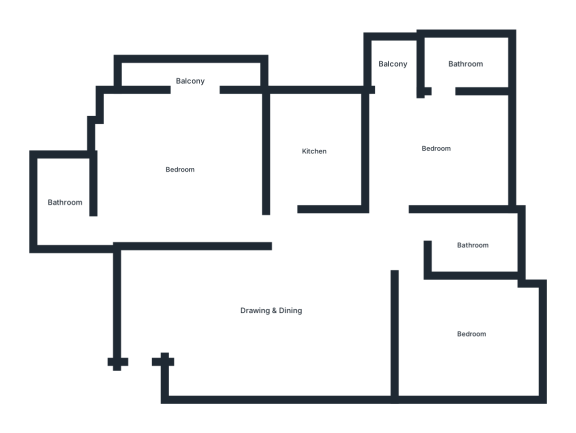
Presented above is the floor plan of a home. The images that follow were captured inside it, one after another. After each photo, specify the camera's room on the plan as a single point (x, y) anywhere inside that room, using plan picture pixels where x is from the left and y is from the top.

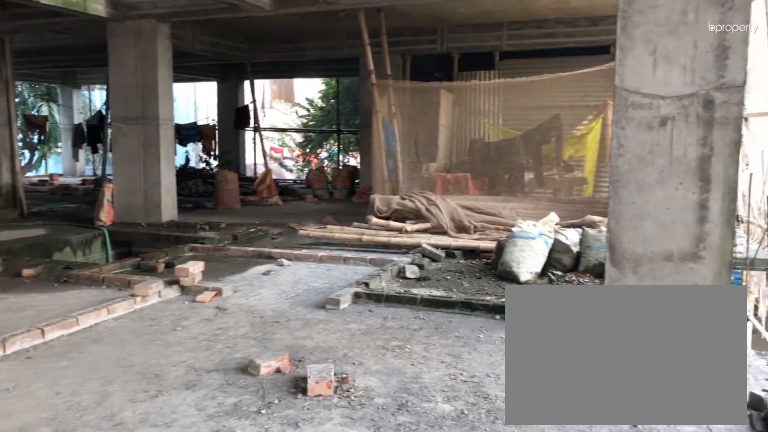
(178, 169)
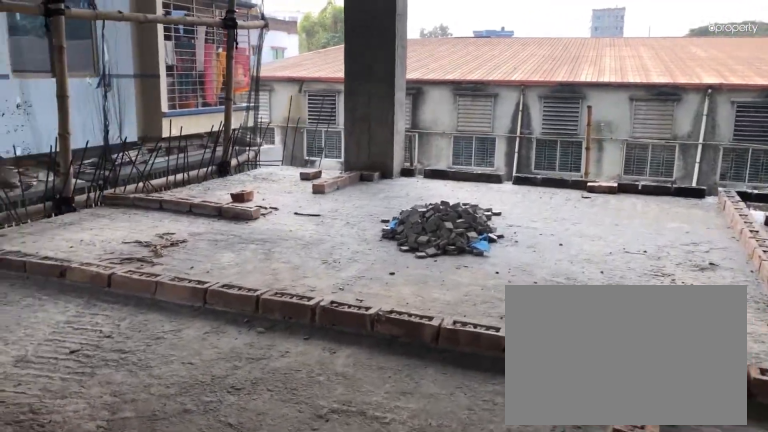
(314, 153)
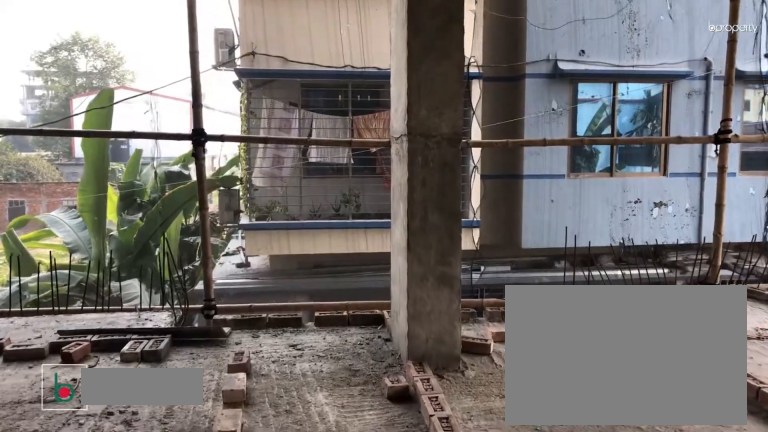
(315, 152)
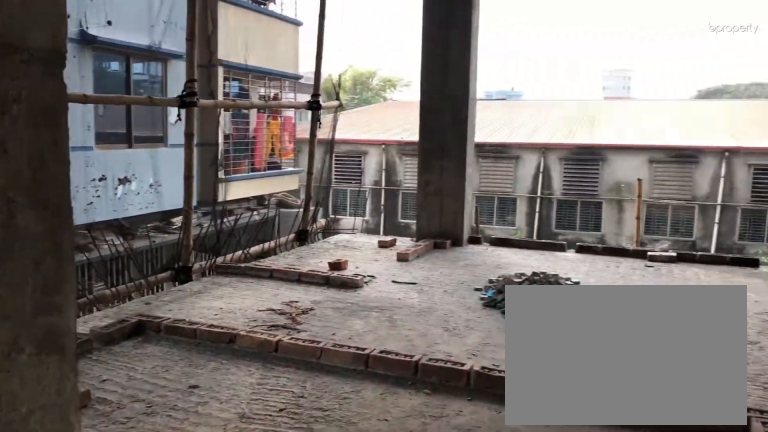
(315, 152)
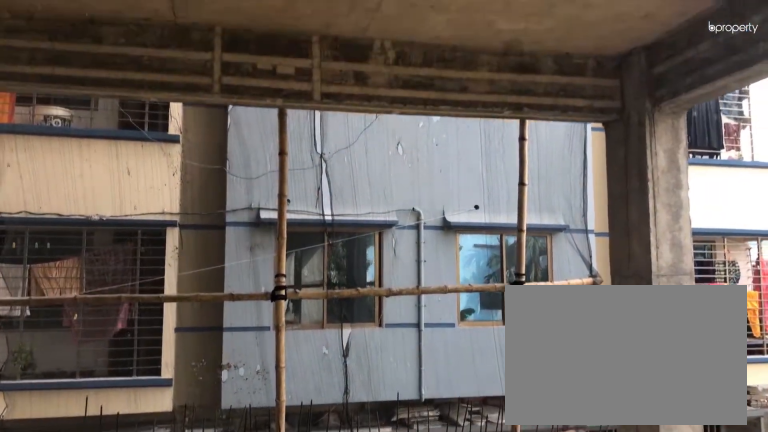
(437, 149)
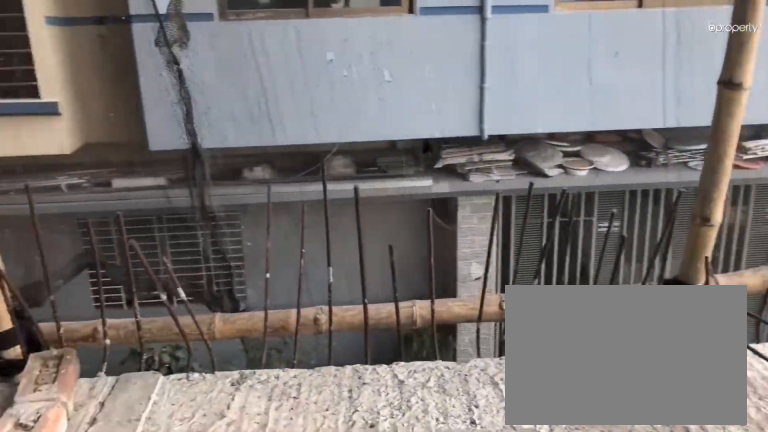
(467, 64)
